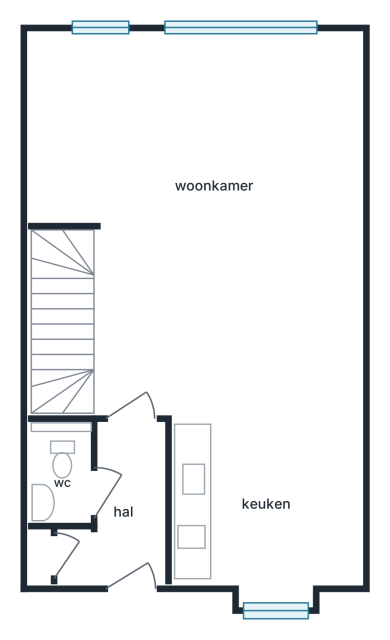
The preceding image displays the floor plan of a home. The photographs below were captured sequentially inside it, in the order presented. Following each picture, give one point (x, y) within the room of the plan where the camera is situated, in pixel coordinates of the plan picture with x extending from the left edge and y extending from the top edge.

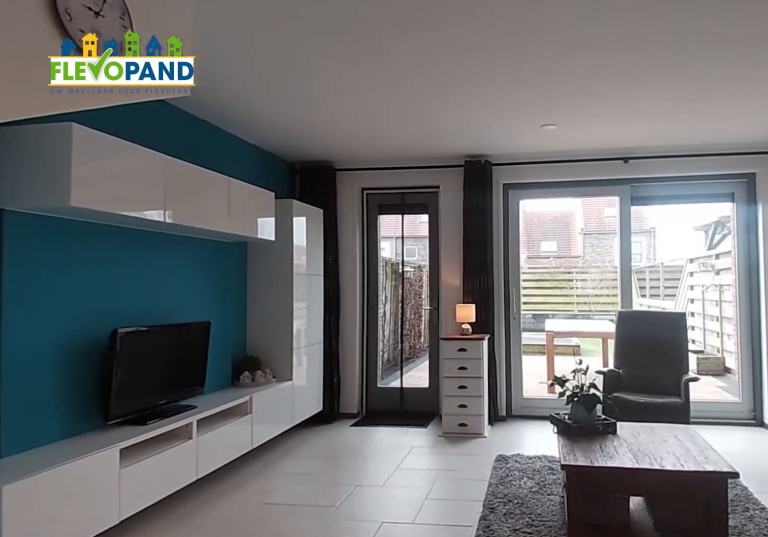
(206, 180)
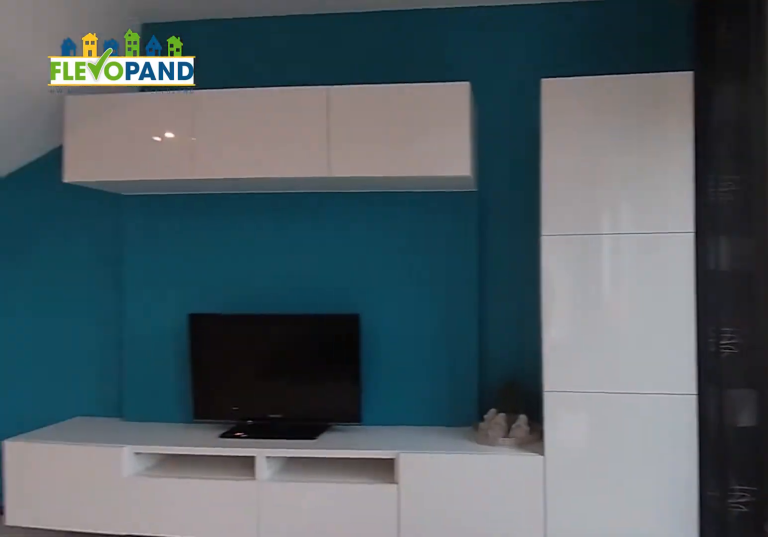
(206, 180)
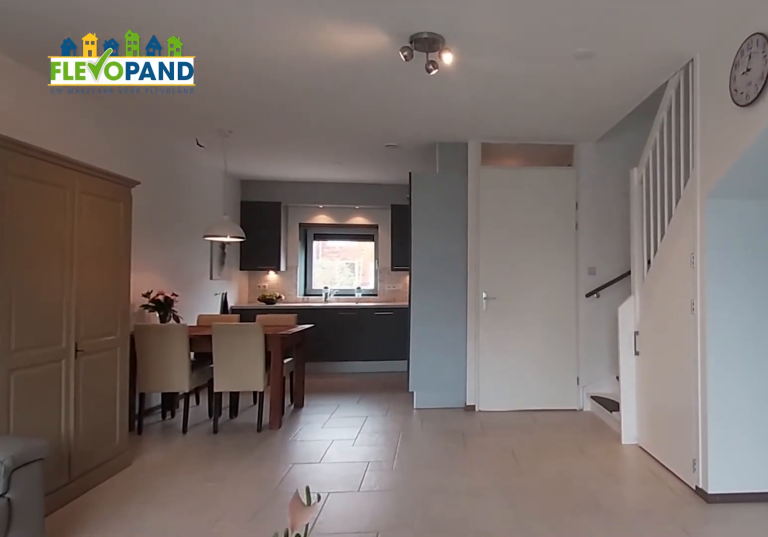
(206, 180)
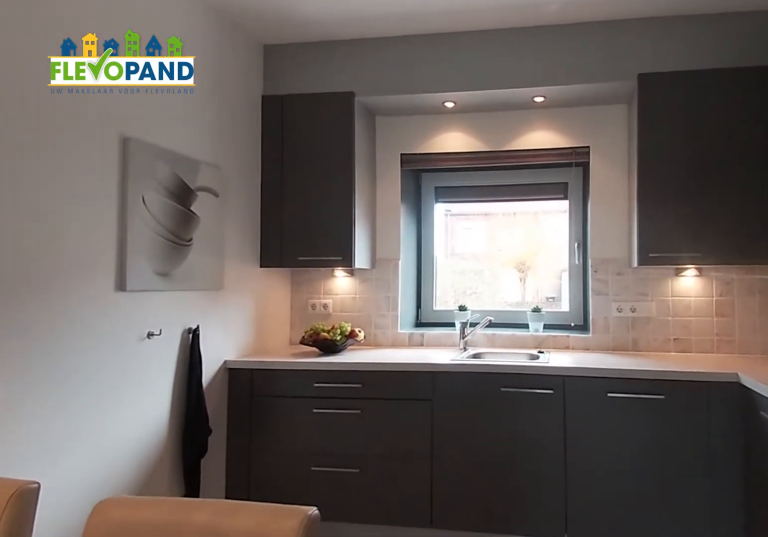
(267, 502)
